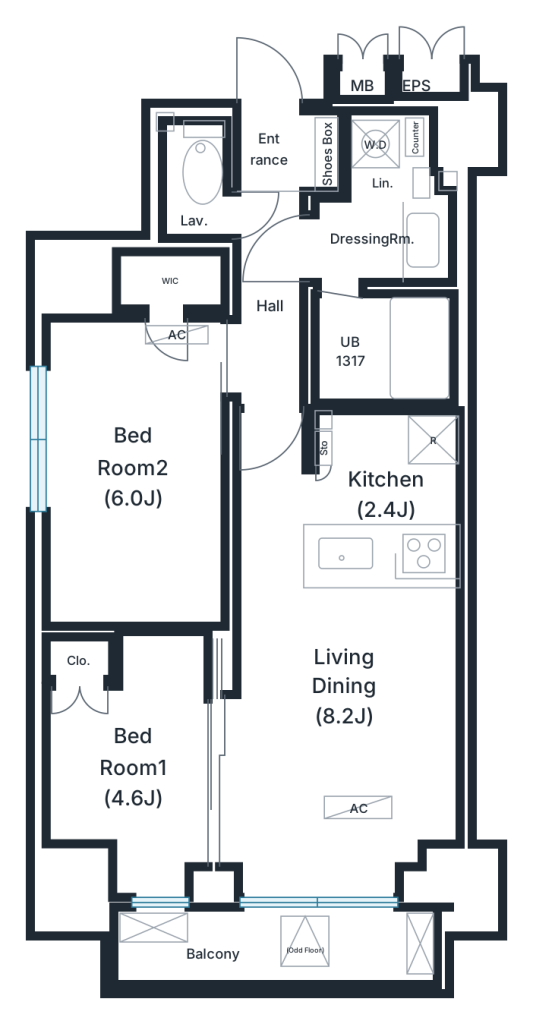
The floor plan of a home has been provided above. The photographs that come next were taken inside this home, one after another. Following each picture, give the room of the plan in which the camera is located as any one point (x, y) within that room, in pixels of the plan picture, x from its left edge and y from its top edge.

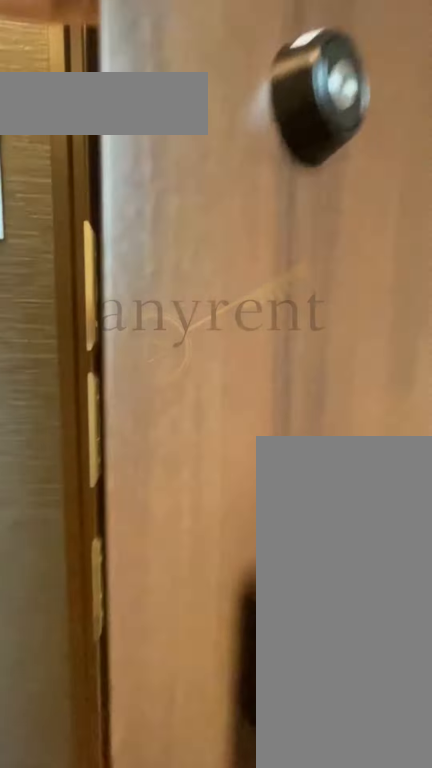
(269, 146)
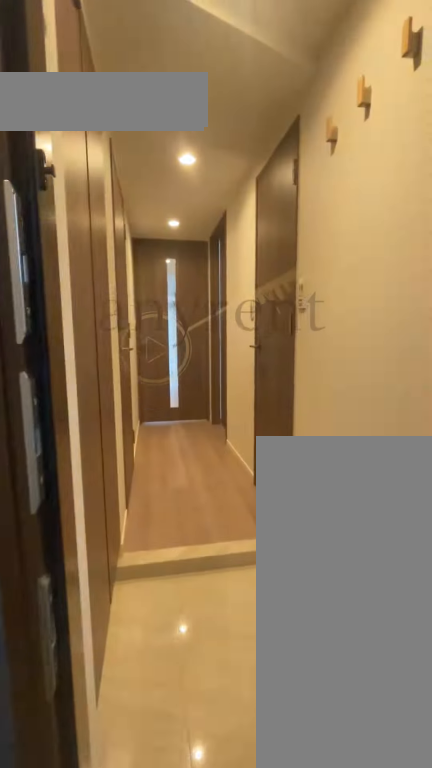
(269, 146)
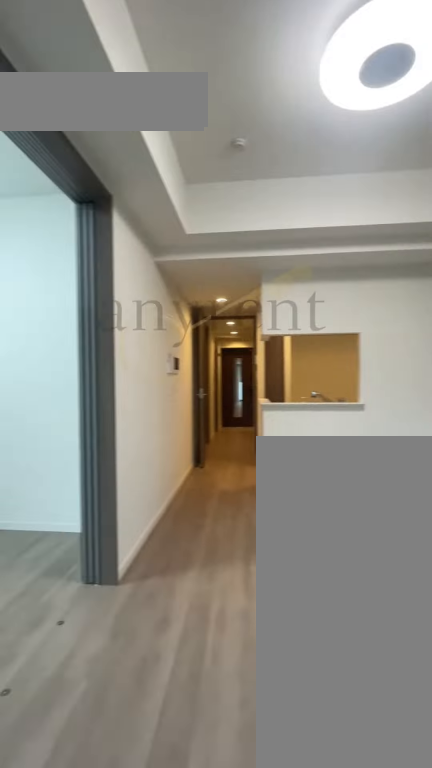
(338, 740)
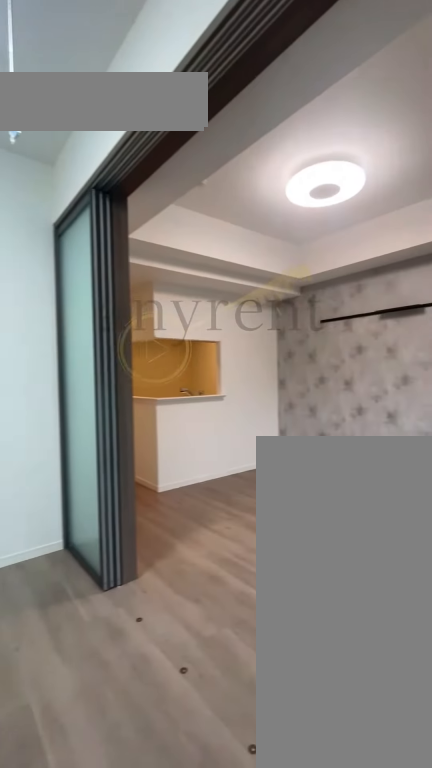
(140, 762)
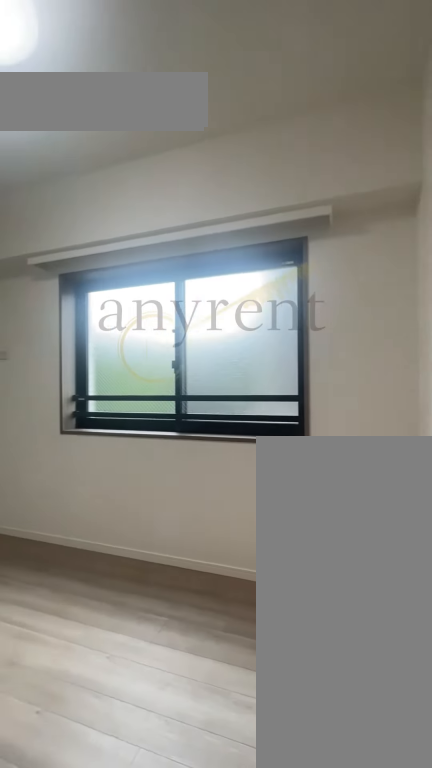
(135, 477)
